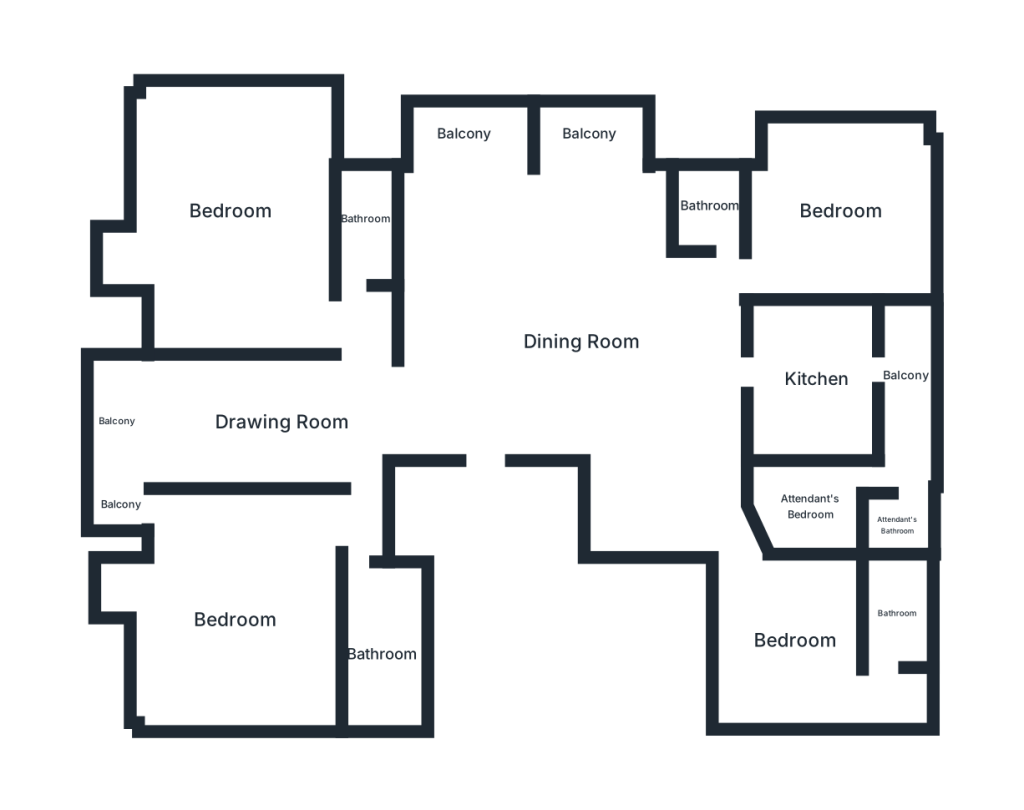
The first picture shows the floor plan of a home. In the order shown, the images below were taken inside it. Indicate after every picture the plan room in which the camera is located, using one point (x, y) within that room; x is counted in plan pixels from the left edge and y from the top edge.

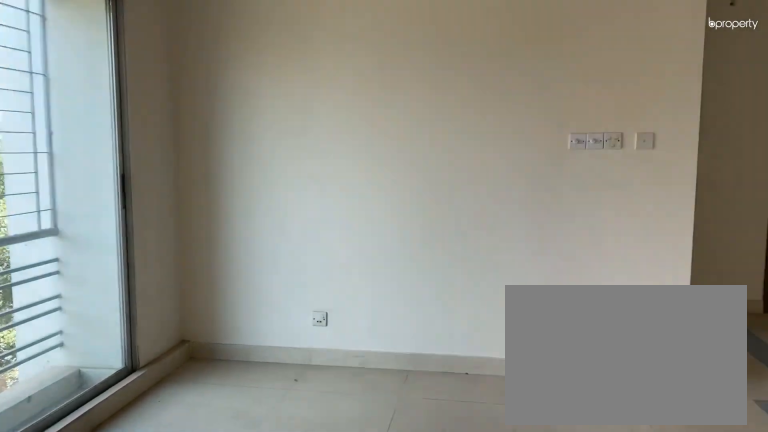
(582, 341)
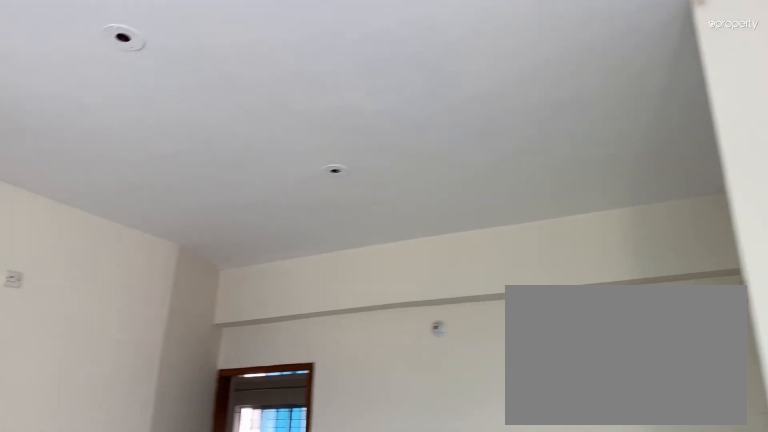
(582, 341)
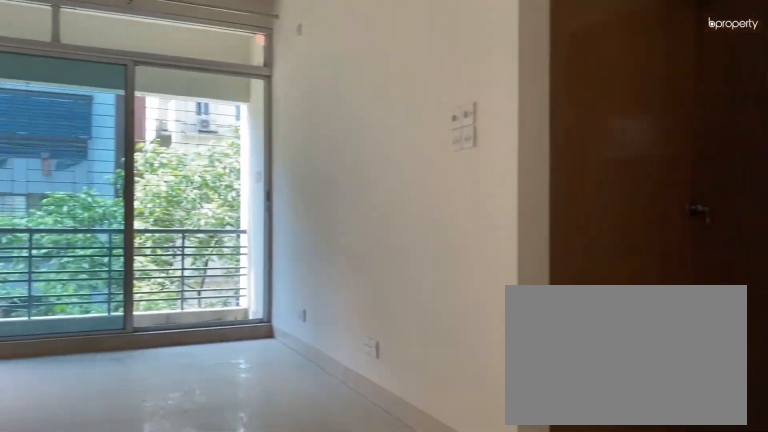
(278, 420)
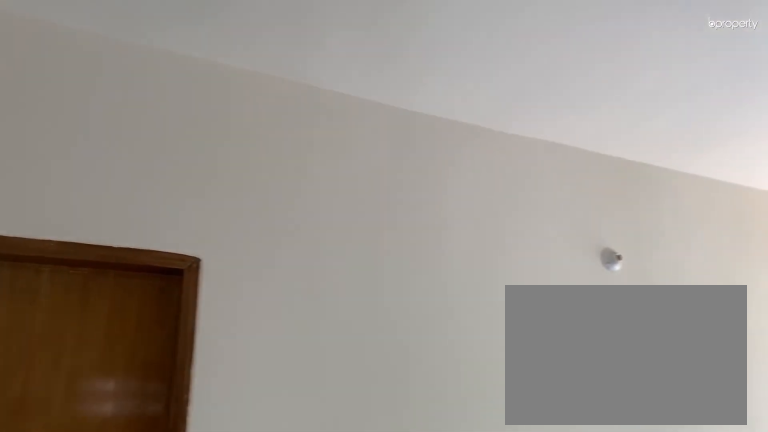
(278, 420)
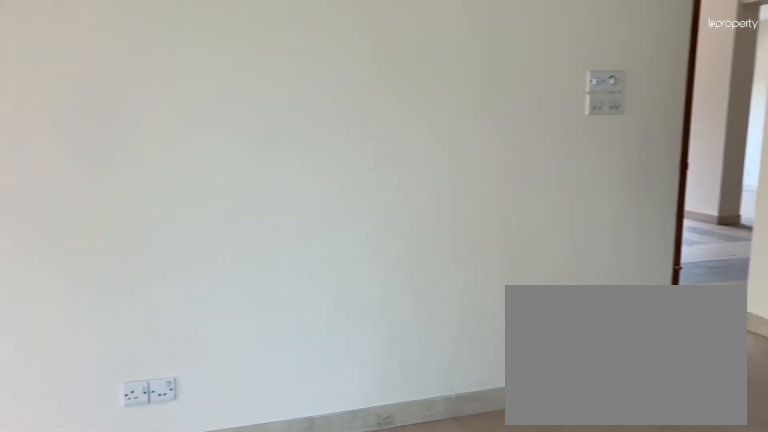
(235, 616)
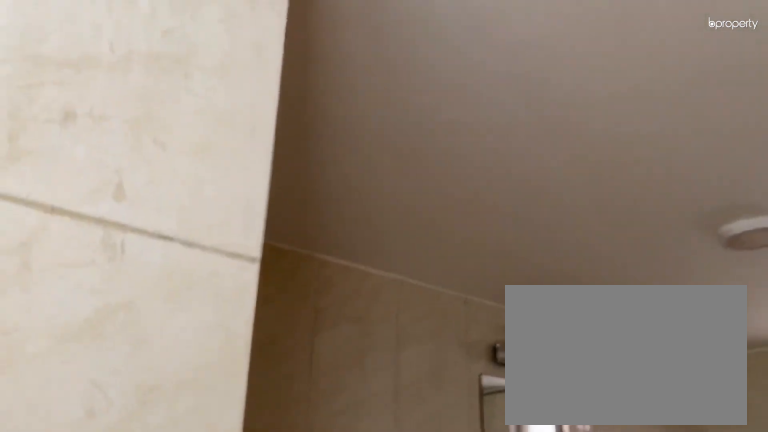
(381, 654)
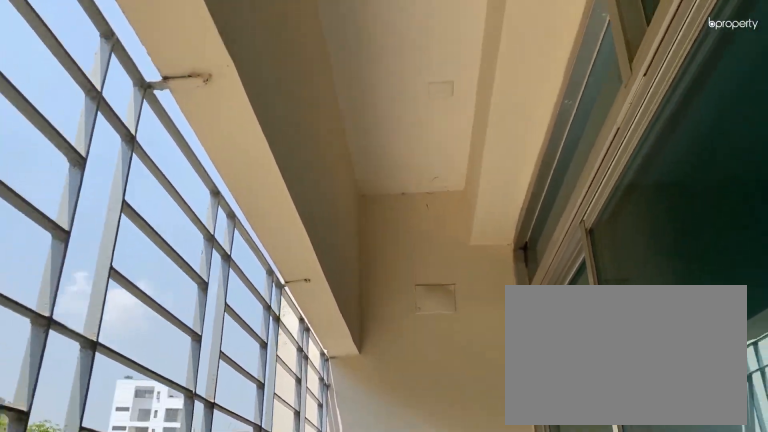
(121, 504)
